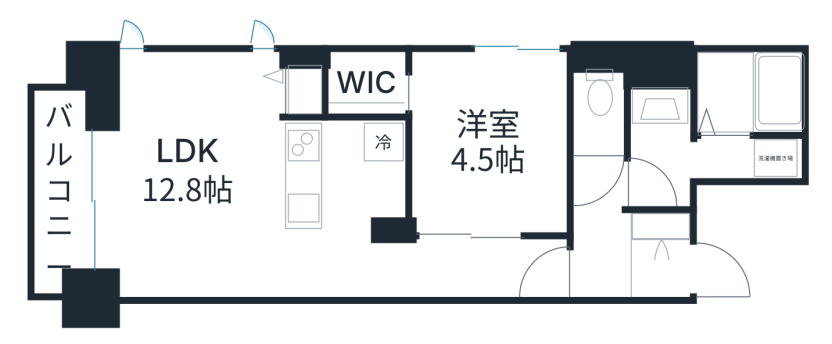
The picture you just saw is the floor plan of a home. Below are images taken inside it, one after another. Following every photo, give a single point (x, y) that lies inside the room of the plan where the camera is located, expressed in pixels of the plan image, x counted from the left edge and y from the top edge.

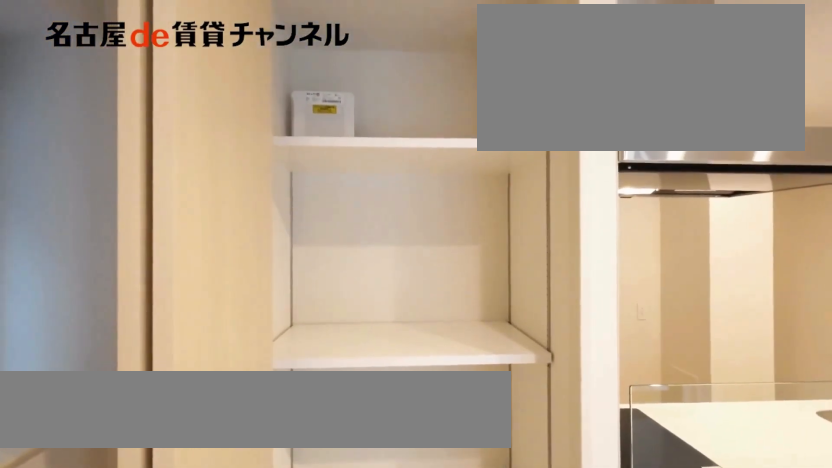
(304, 82)
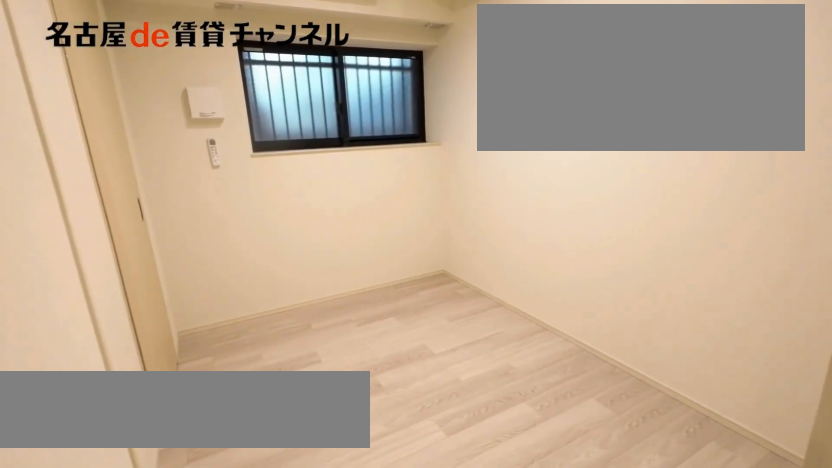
(489, 143)
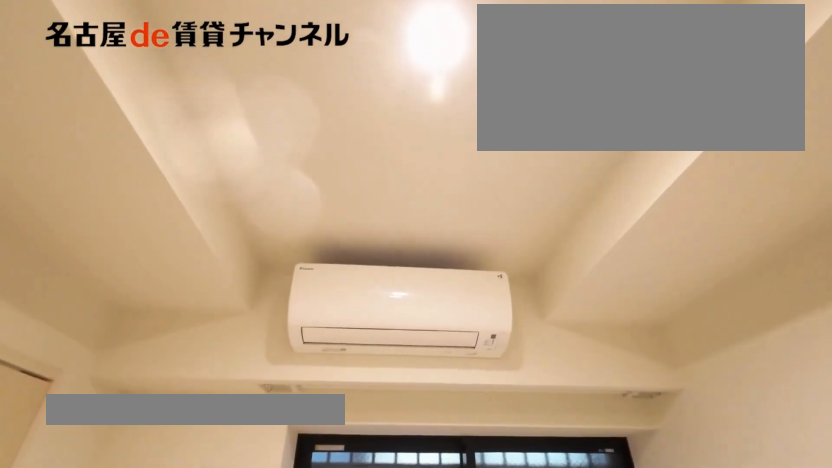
(489, 143)
